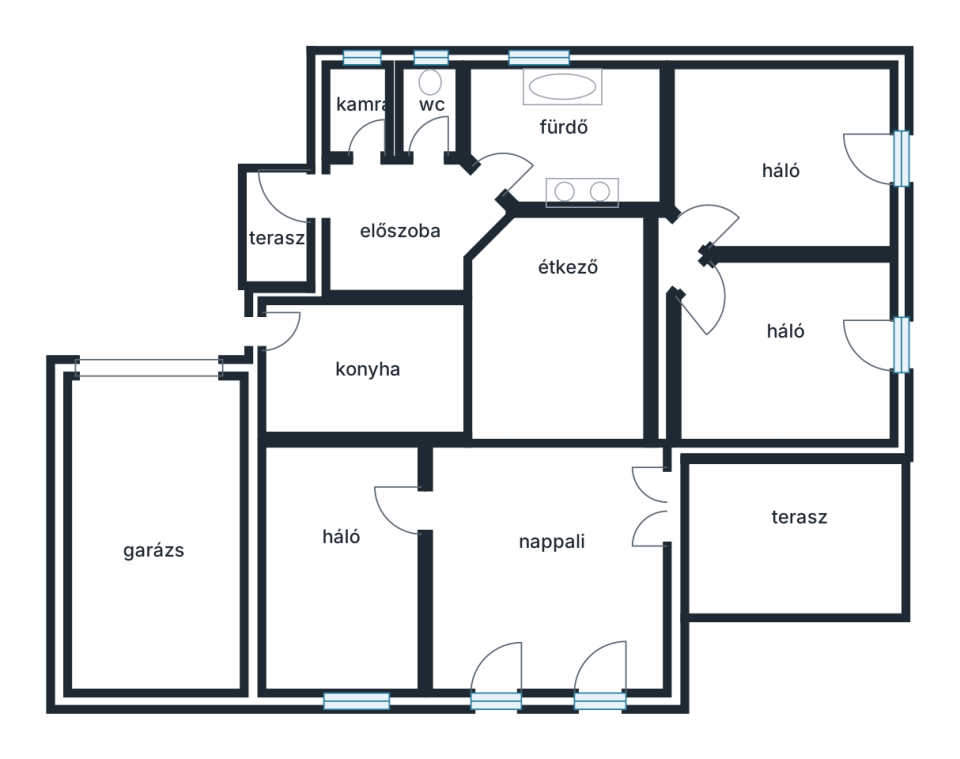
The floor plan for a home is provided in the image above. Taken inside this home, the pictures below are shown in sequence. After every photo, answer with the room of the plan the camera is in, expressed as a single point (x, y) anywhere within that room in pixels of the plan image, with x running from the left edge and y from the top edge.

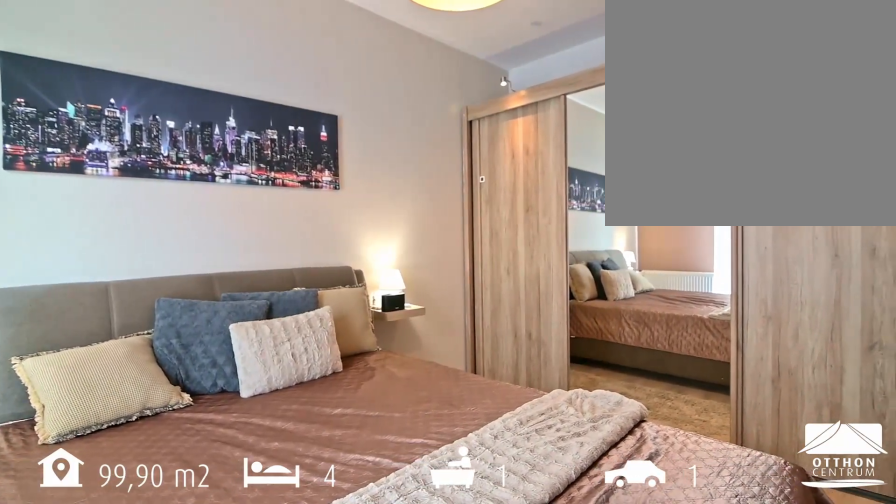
(340, 533)
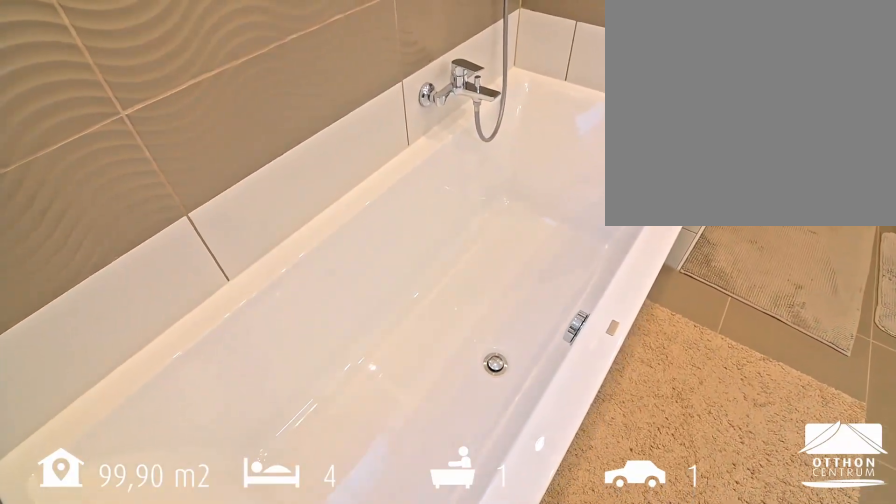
(573, 135)
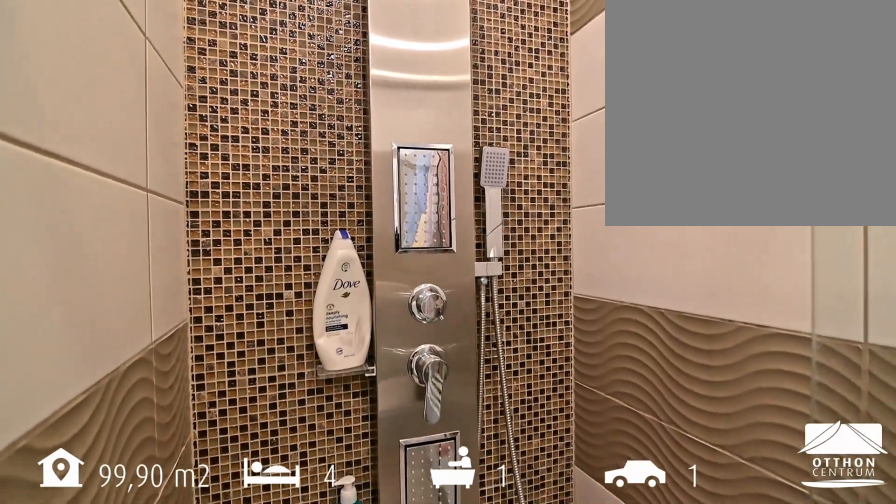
(573, 135)
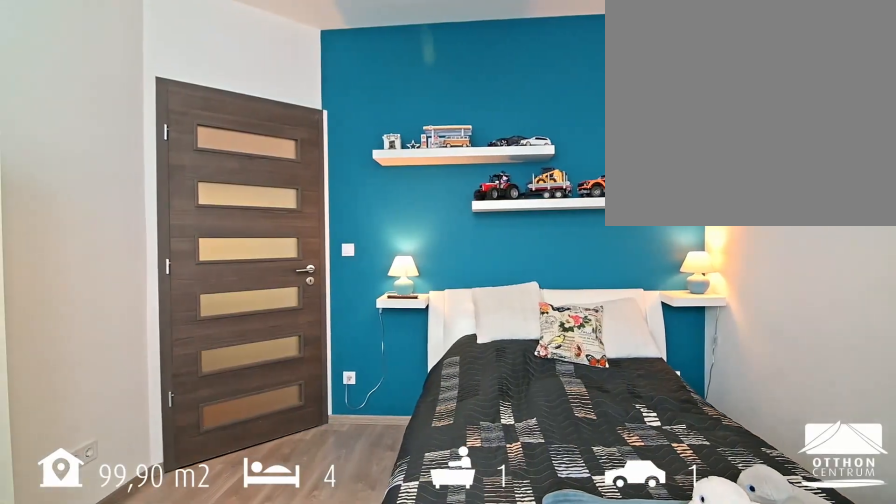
(790, 164)
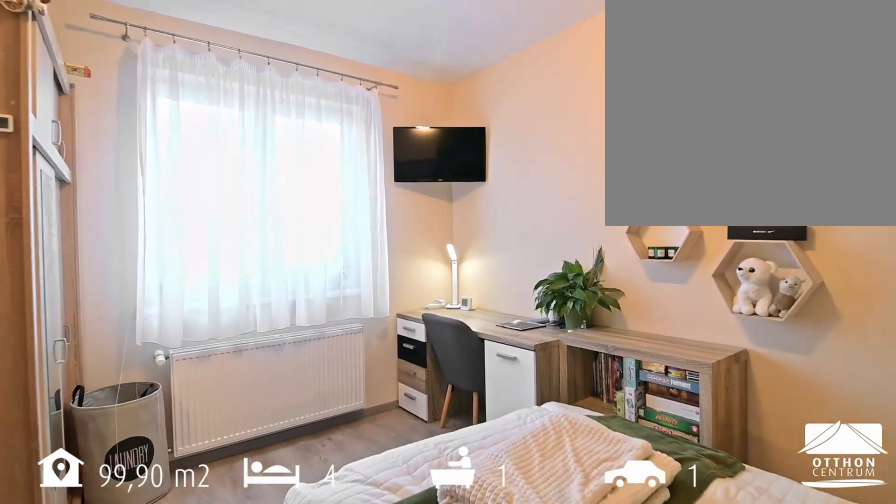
(791, 330)
